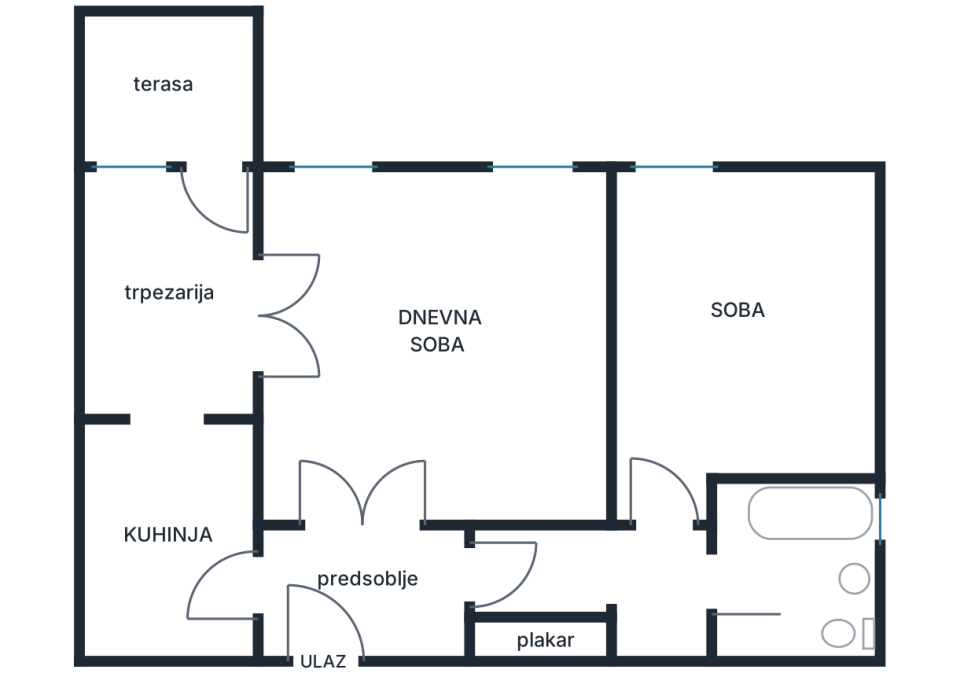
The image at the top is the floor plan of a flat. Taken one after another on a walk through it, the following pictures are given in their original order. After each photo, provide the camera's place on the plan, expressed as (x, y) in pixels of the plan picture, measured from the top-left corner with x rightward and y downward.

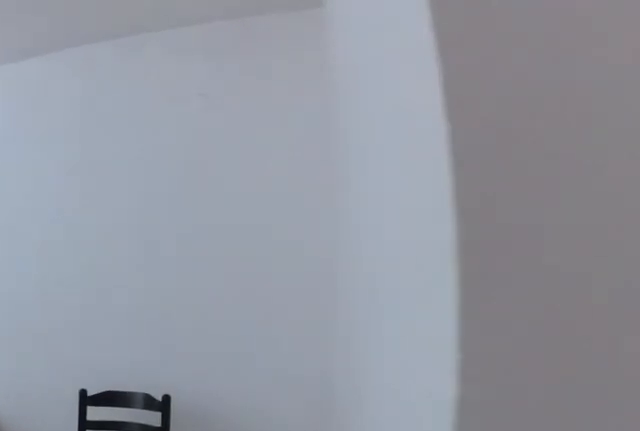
(658, 499)
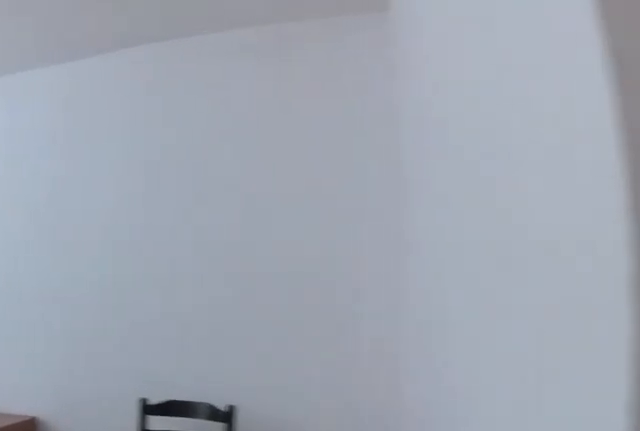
(660, 499)
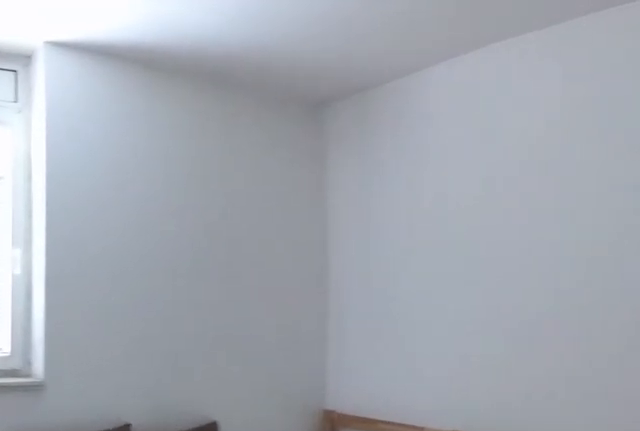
(667, 424)
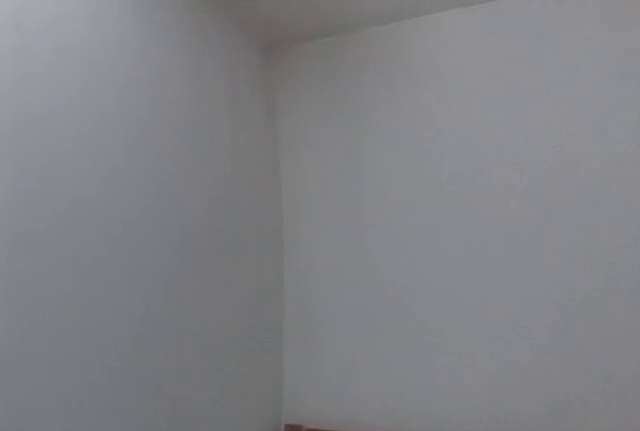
(660, 272)
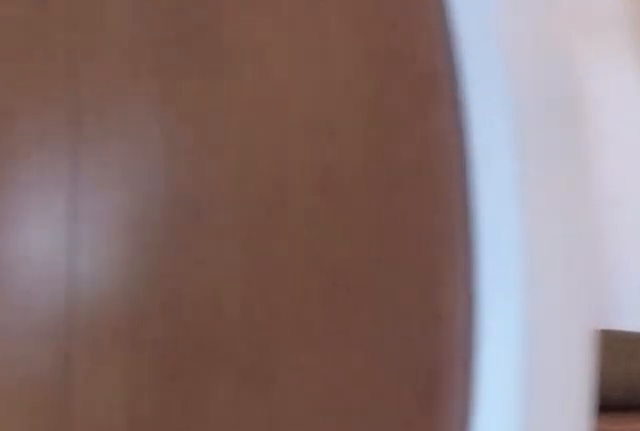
(661, 531)
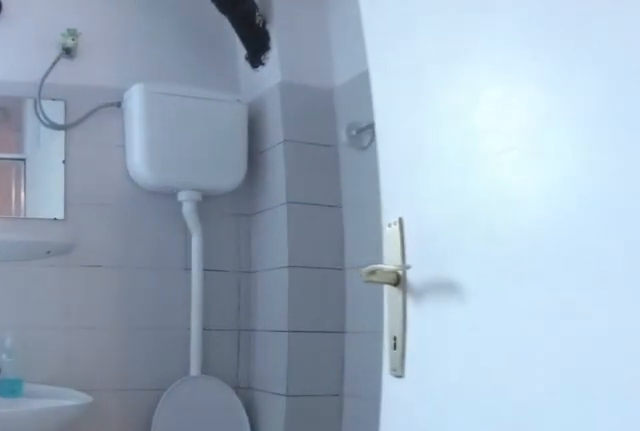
(696, 582)
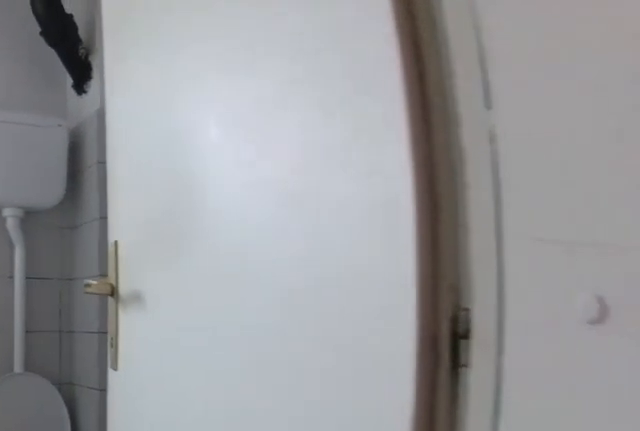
(689, 552)
